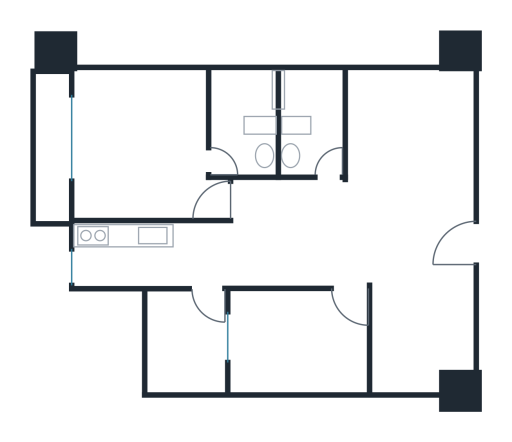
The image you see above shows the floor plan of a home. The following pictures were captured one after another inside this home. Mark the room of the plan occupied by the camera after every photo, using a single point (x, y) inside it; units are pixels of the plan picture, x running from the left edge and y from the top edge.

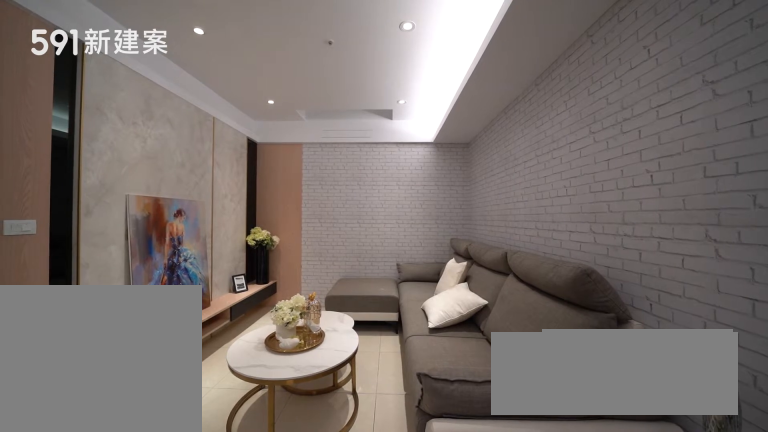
(413, 144)
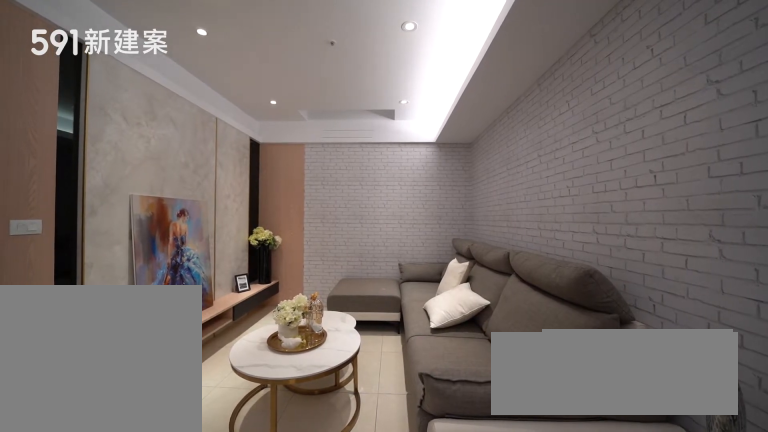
(413, 144)
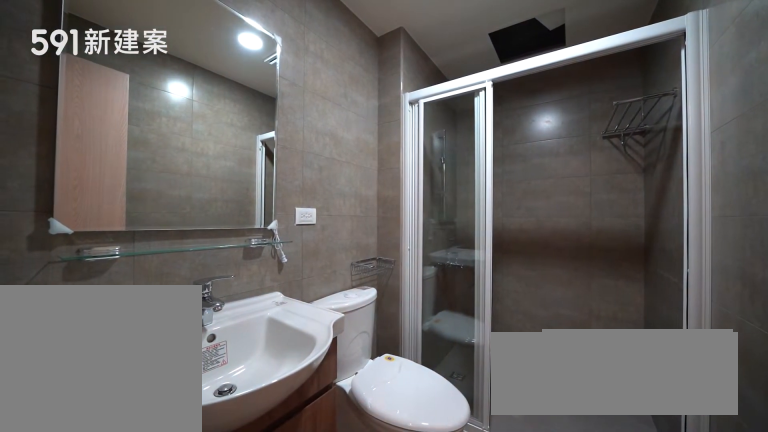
(308, 119)
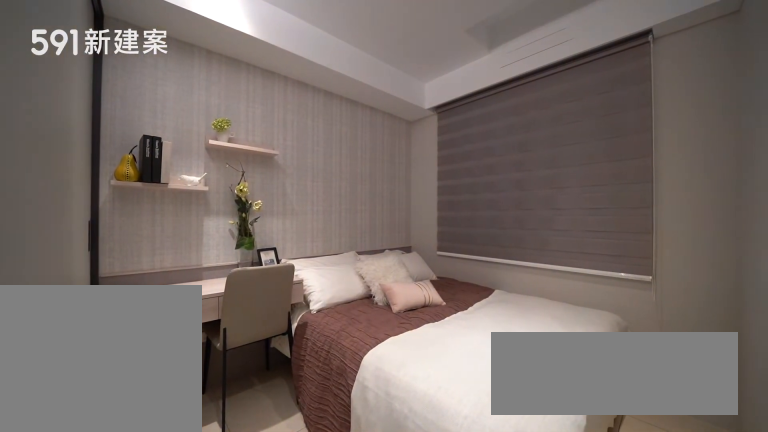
(296, 340)
